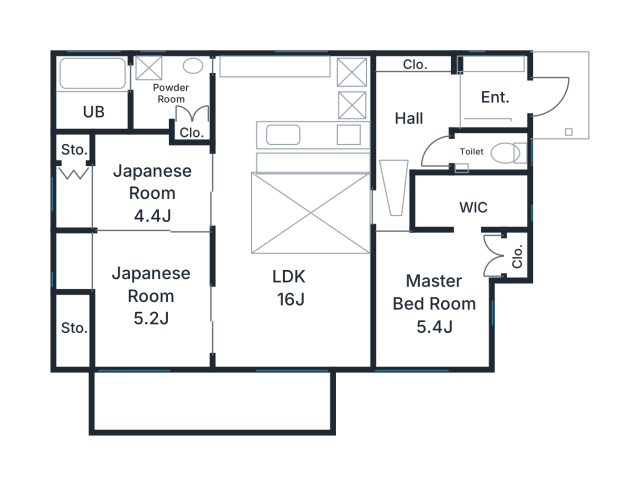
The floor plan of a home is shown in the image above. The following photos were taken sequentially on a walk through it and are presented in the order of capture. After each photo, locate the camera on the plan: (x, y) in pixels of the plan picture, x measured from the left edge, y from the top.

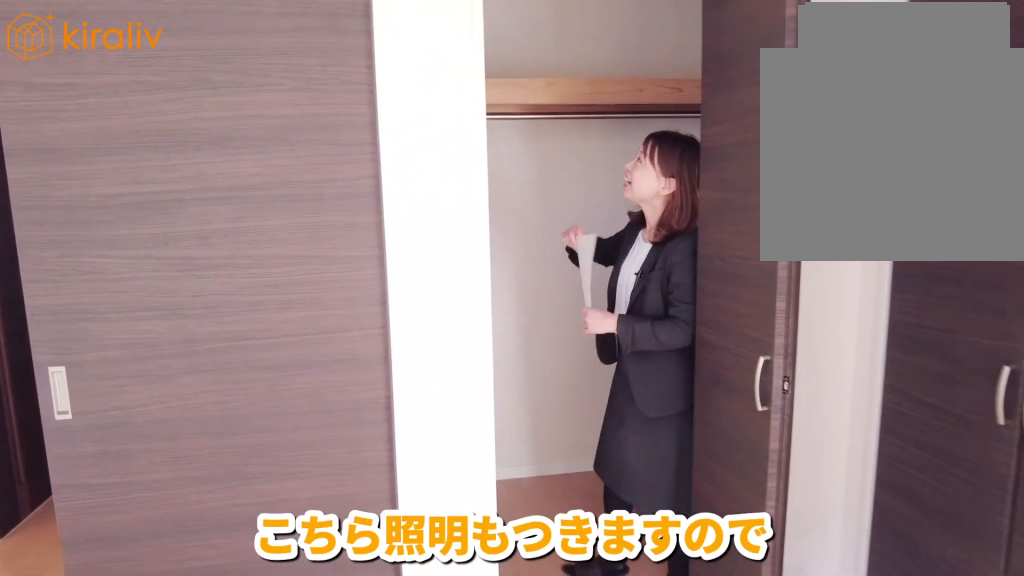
(453, 274)
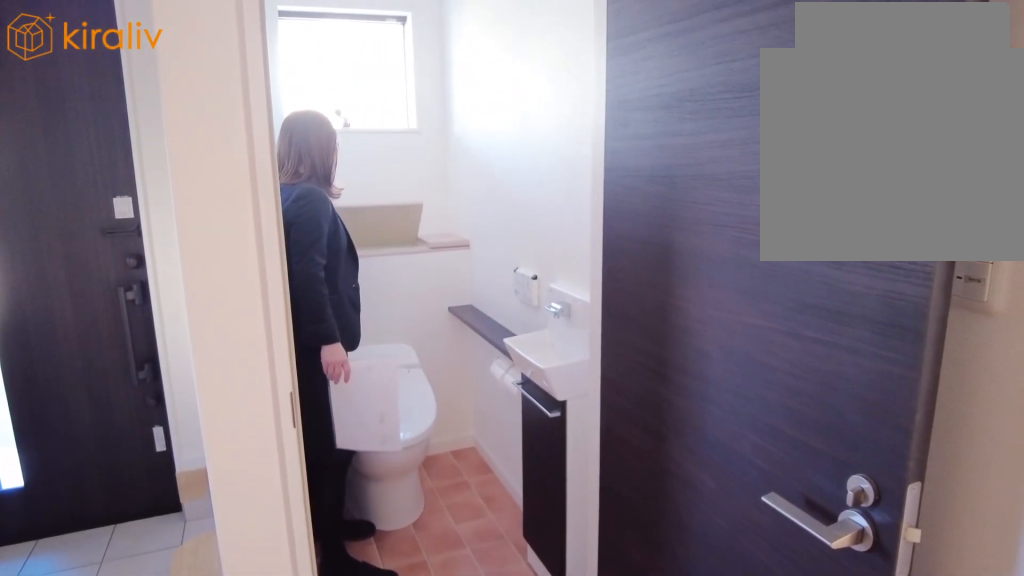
(459, 159)
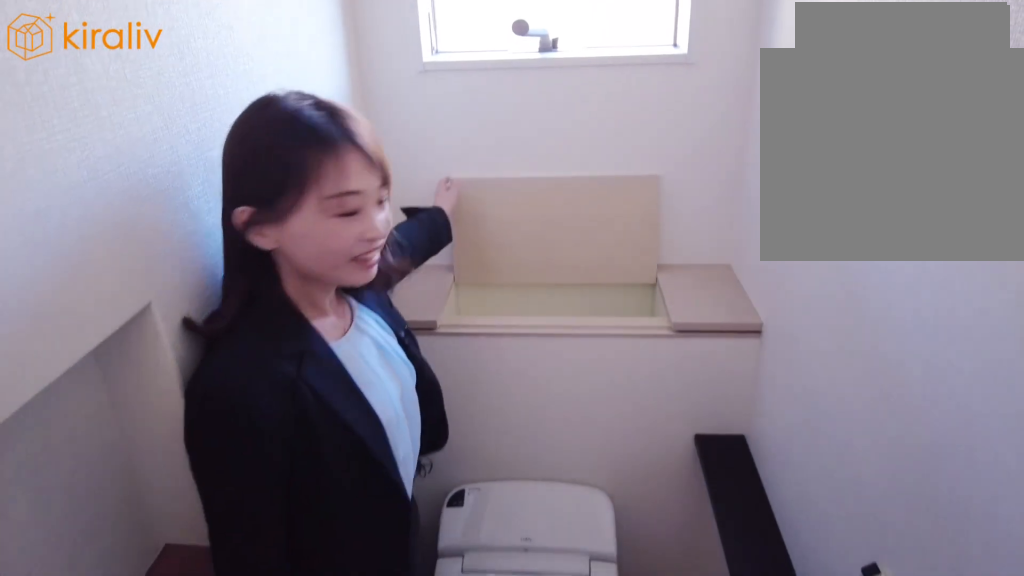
(450, 162)
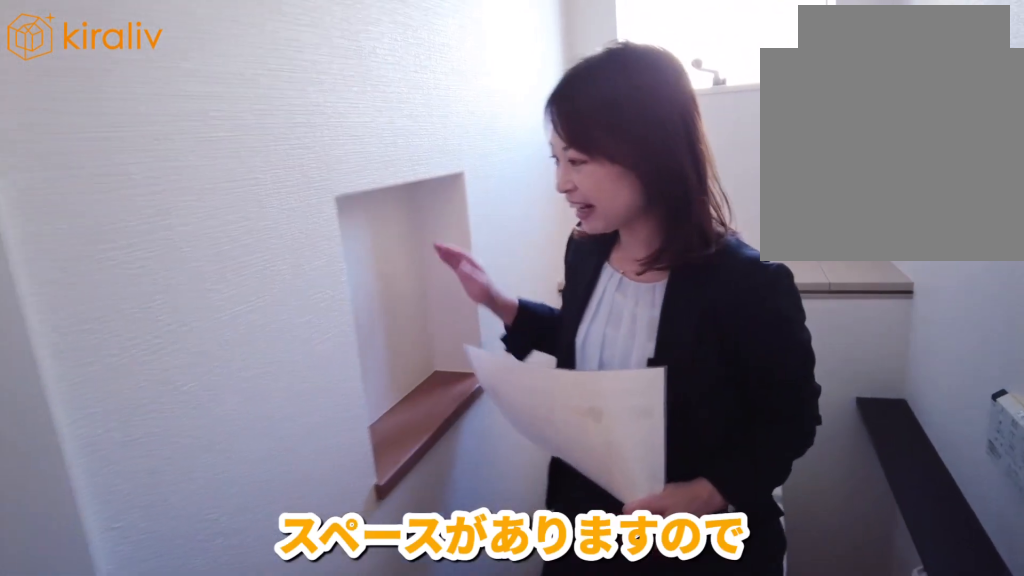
(433, 162)
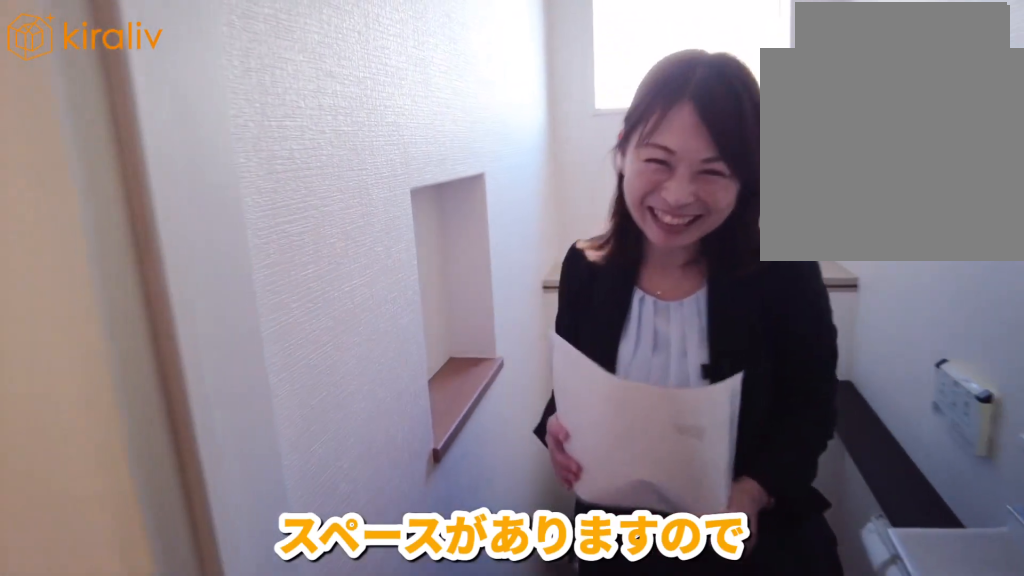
(431, 162)
